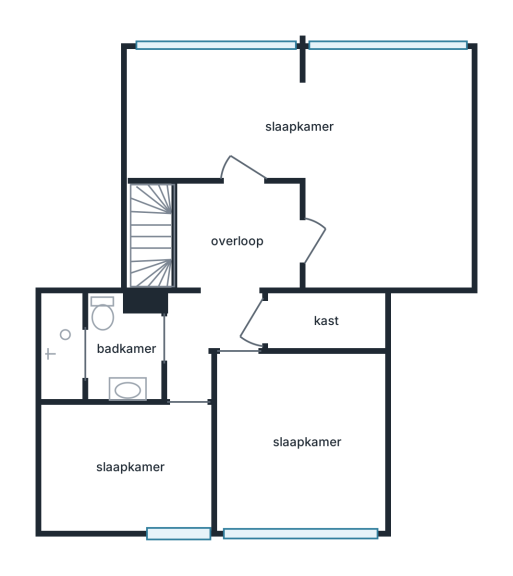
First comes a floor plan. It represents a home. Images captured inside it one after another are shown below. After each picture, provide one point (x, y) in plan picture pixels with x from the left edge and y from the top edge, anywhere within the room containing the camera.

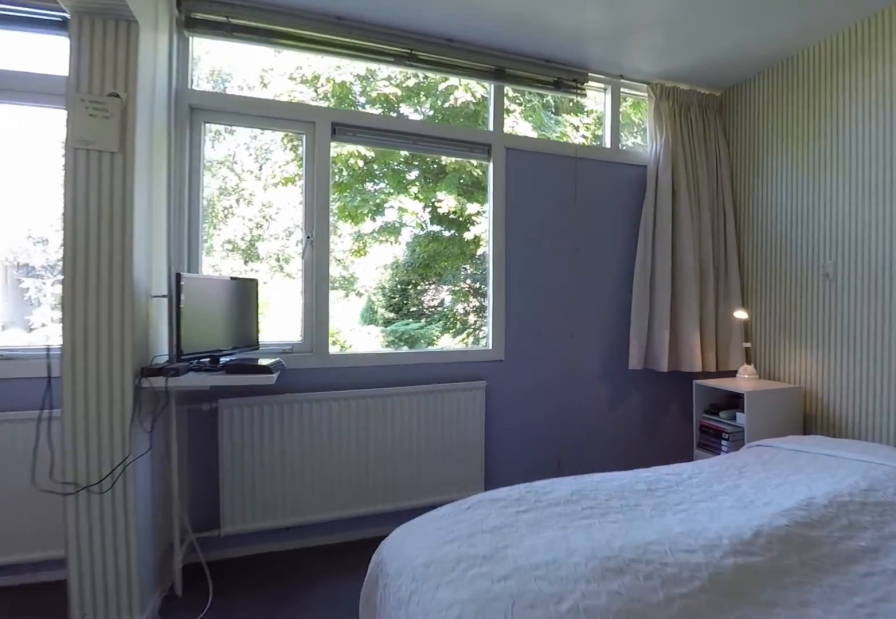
(321, 142)
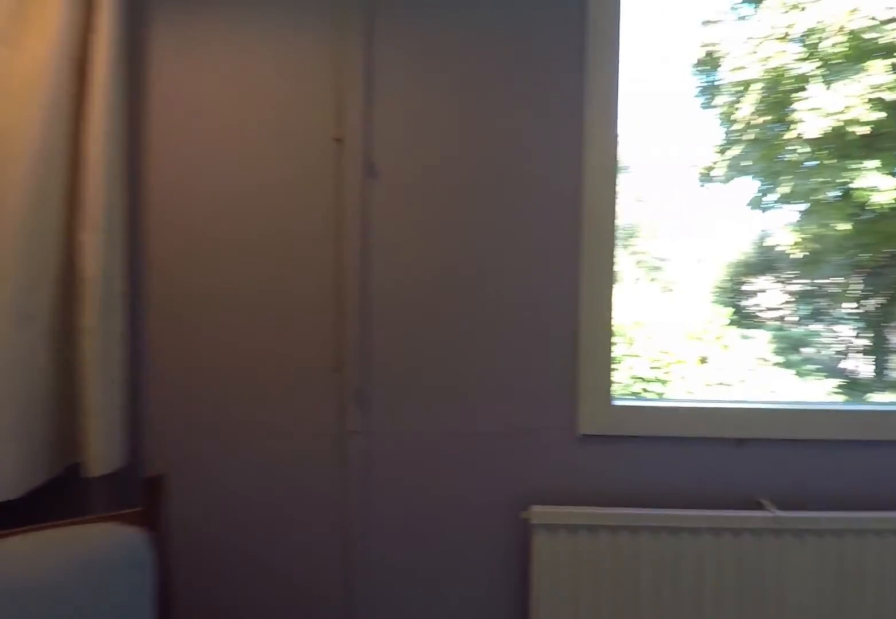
(321, 142)
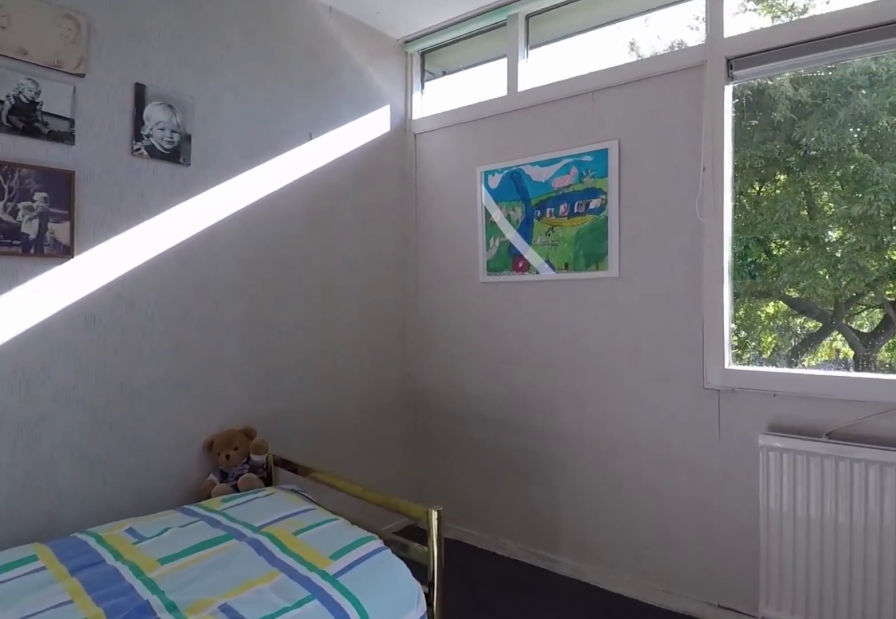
(298, 439)
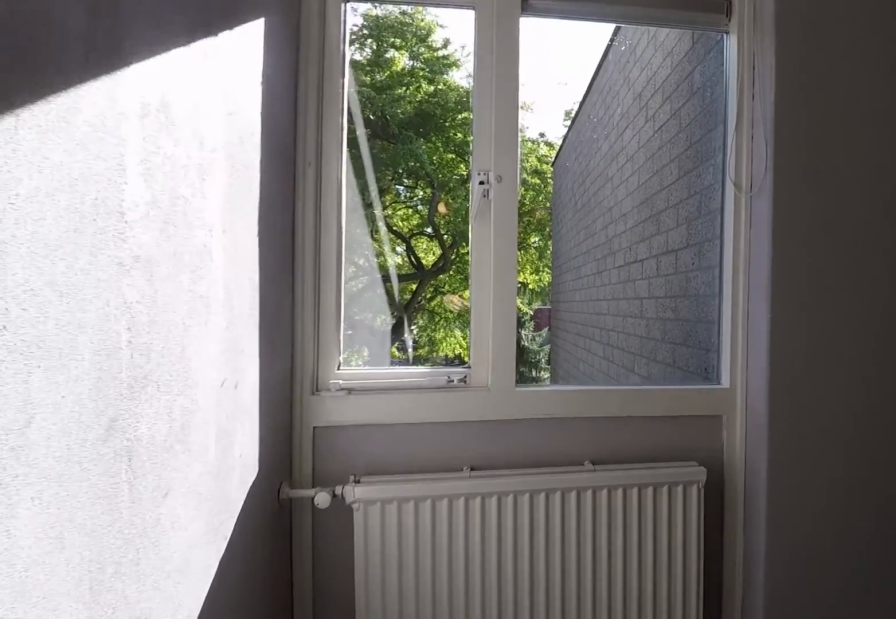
(127, 466)
